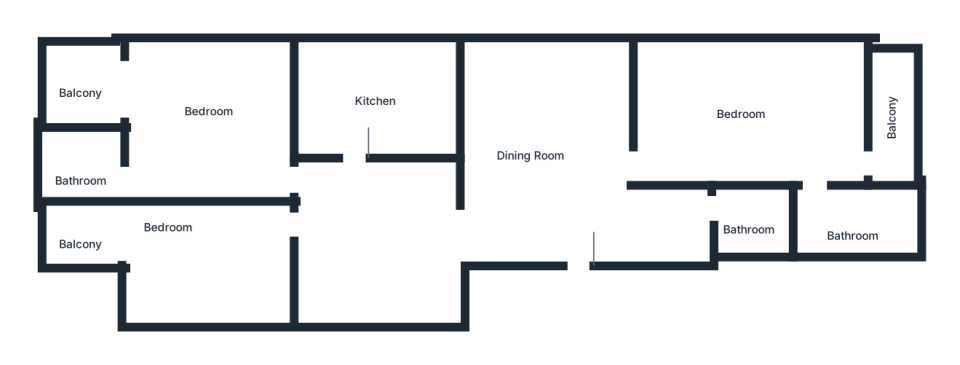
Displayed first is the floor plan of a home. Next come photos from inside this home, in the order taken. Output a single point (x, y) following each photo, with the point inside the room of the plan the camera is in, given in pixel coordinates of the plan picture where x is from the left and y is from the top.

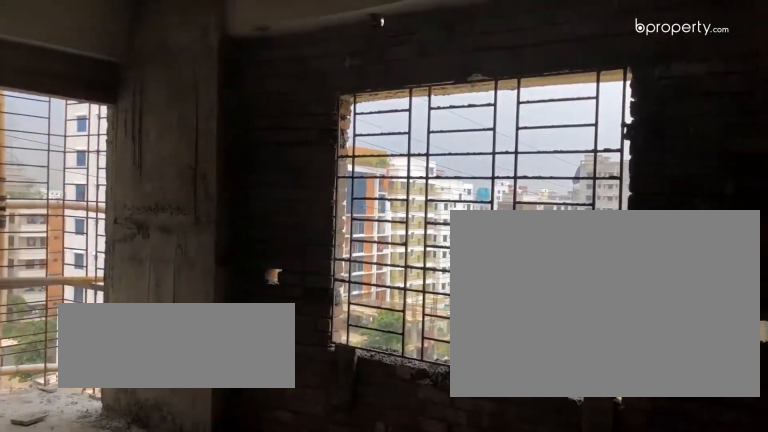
(203, 118)
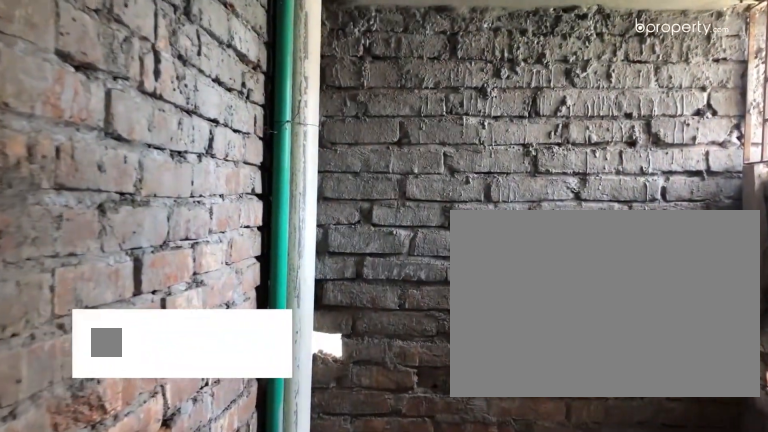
(100, 176)
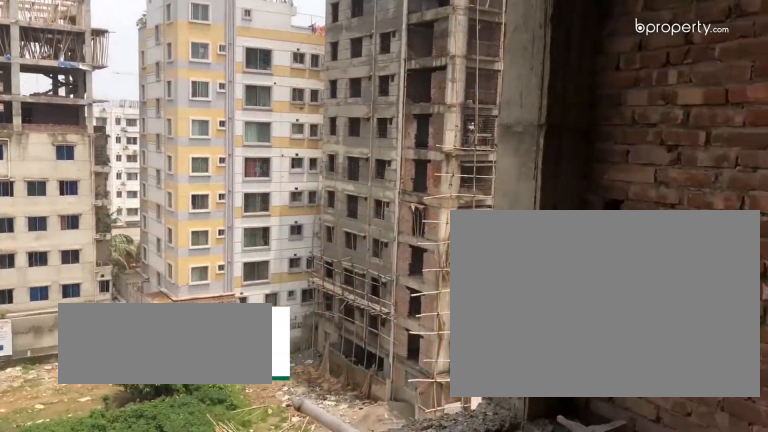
(358, 100)
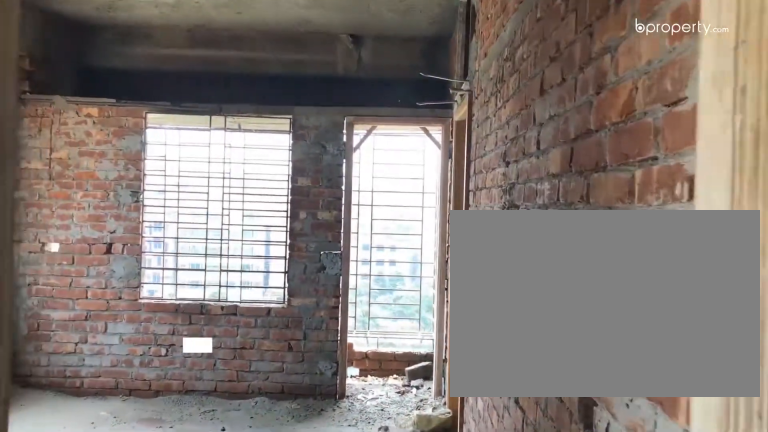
(745, 125)
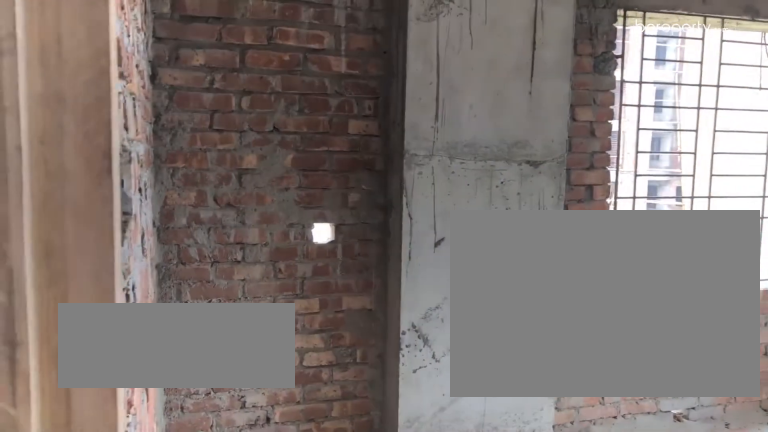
(745, 125)
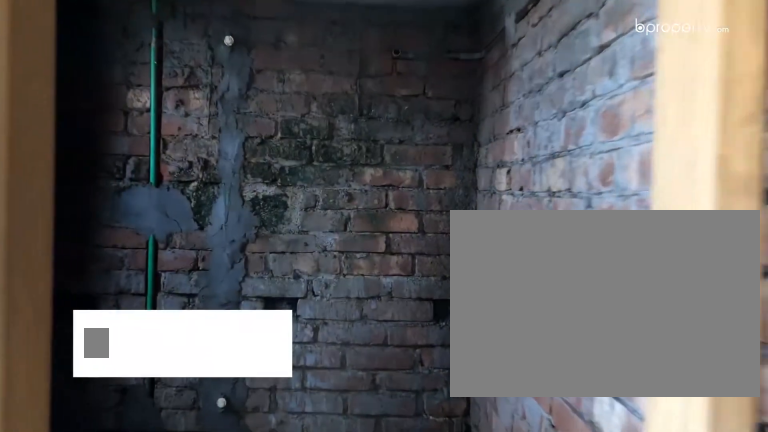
(832, 222)
